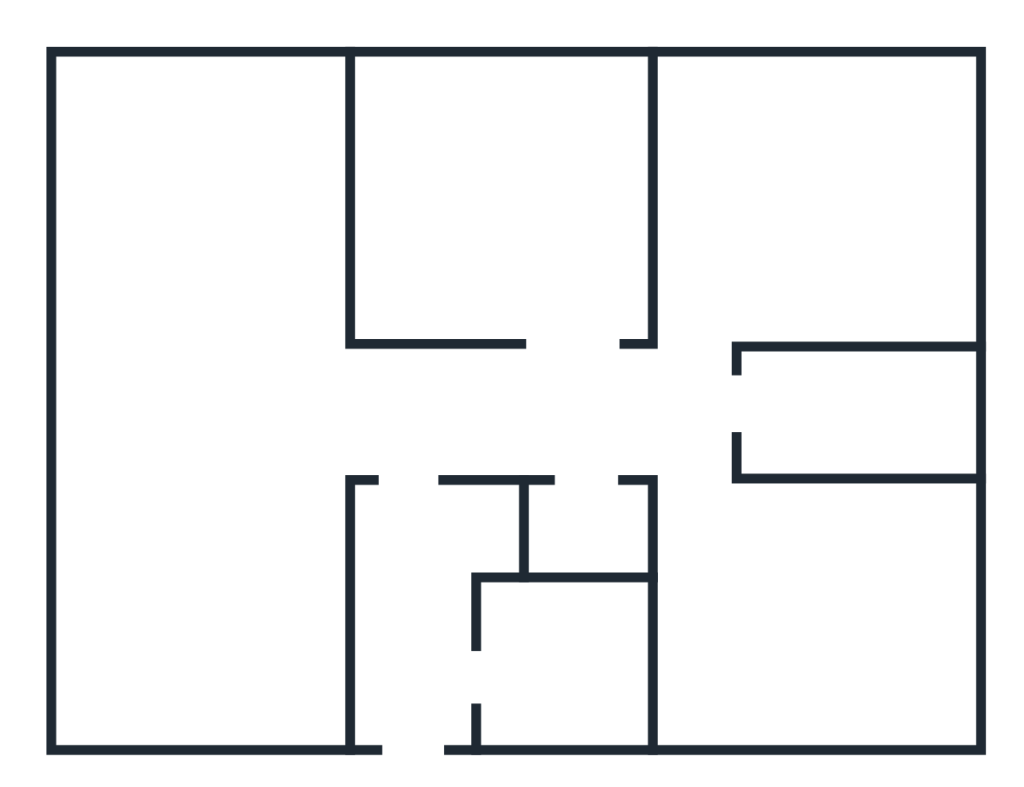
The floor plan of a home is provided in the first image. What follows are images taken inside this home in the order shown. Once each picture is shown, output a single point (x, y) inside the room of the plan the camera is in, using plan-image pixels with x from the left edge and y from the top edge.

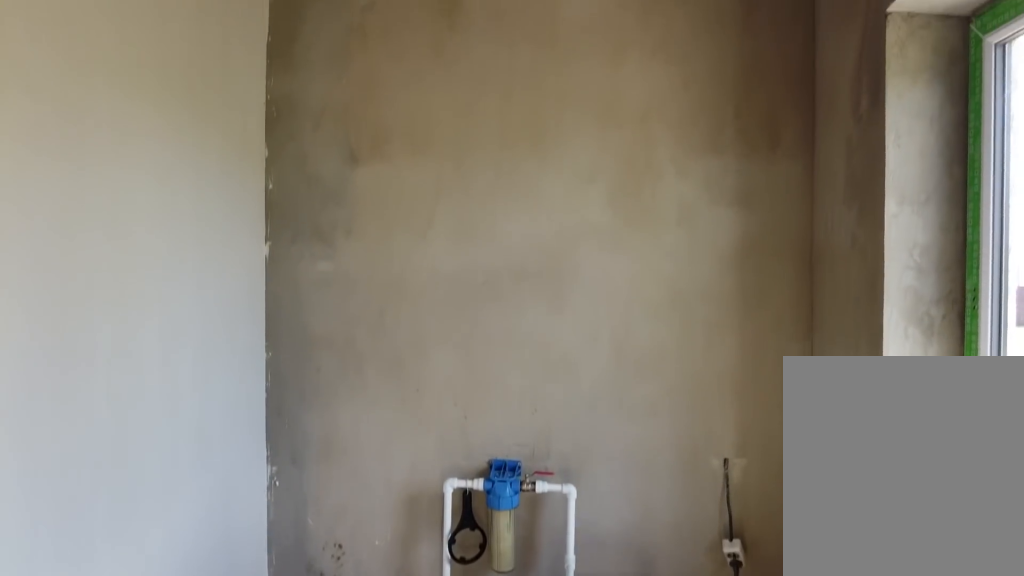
(415, 718)
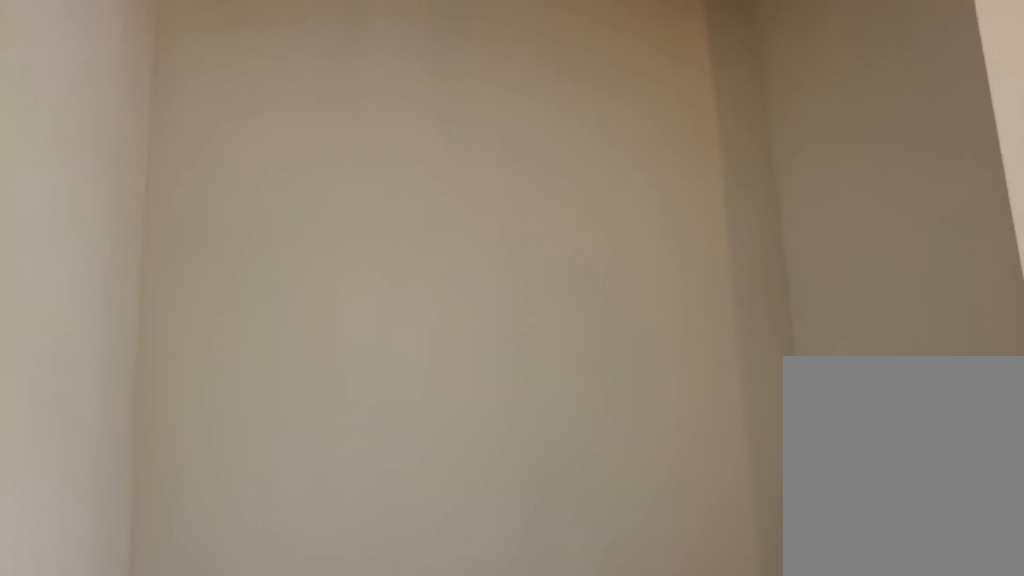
(405, 561)
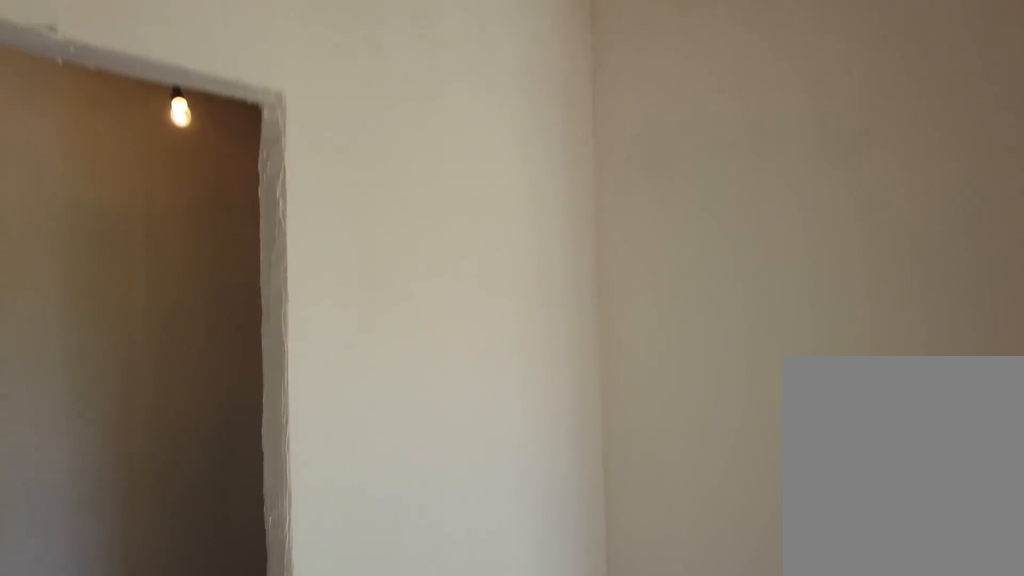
(405, 561)
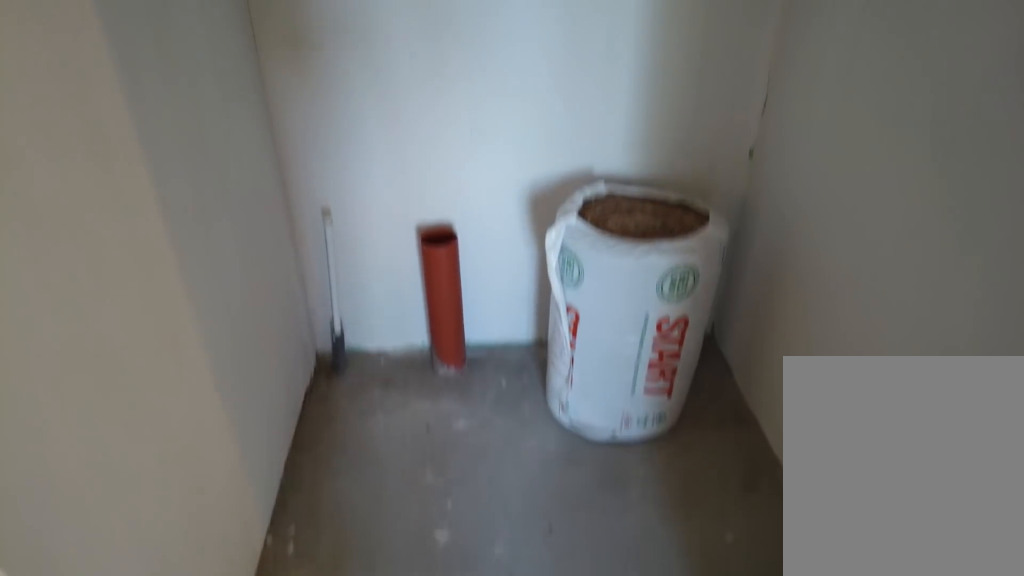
(601, 437)
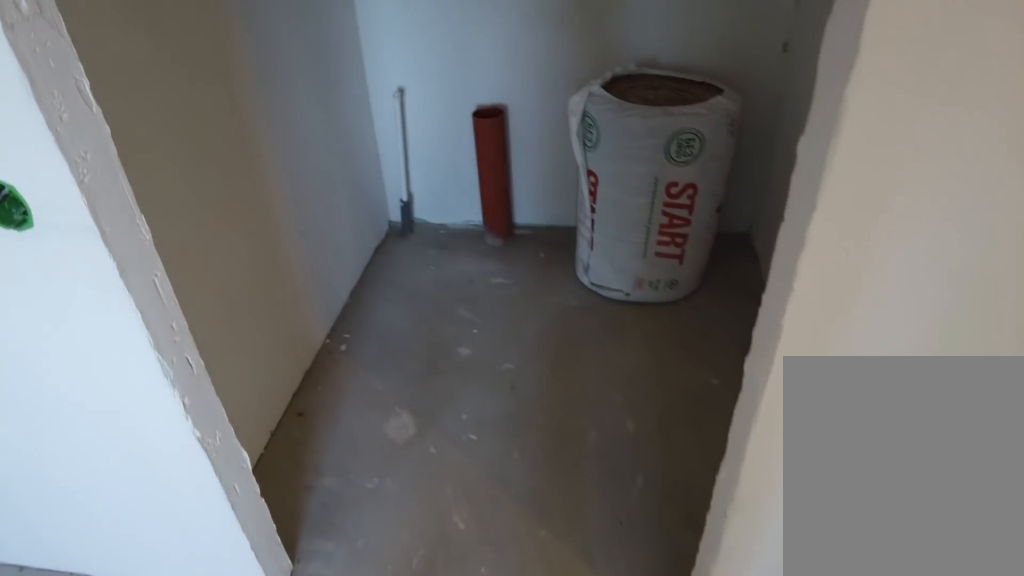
(601, 437)
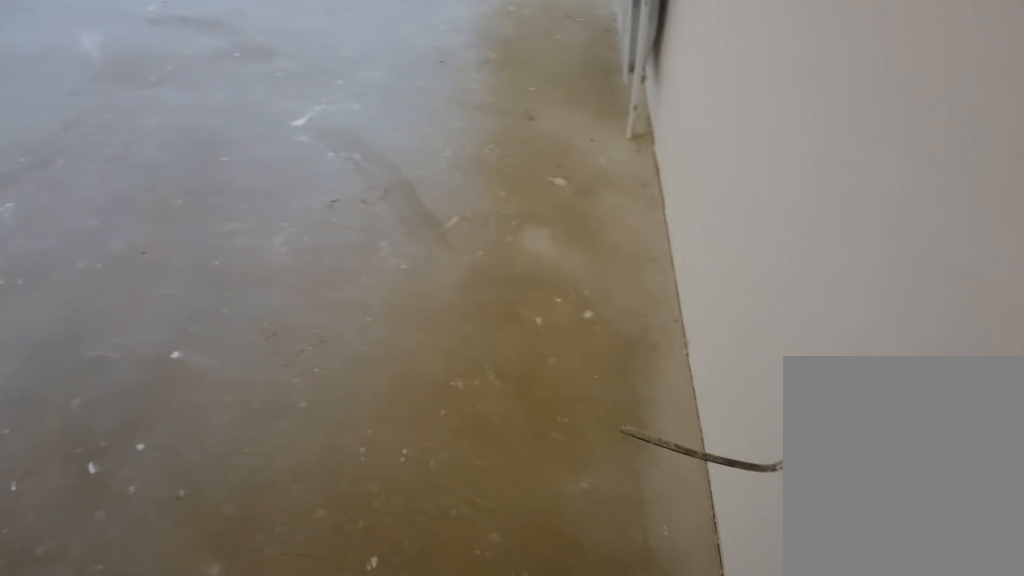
(719, 284)
